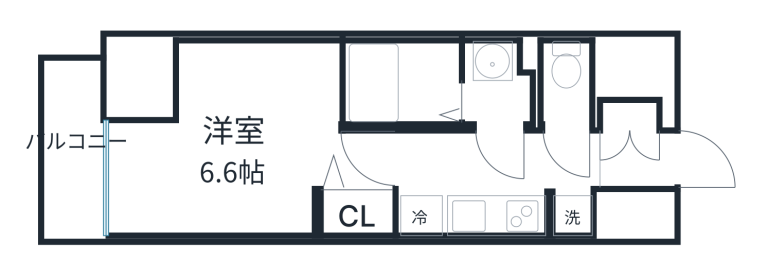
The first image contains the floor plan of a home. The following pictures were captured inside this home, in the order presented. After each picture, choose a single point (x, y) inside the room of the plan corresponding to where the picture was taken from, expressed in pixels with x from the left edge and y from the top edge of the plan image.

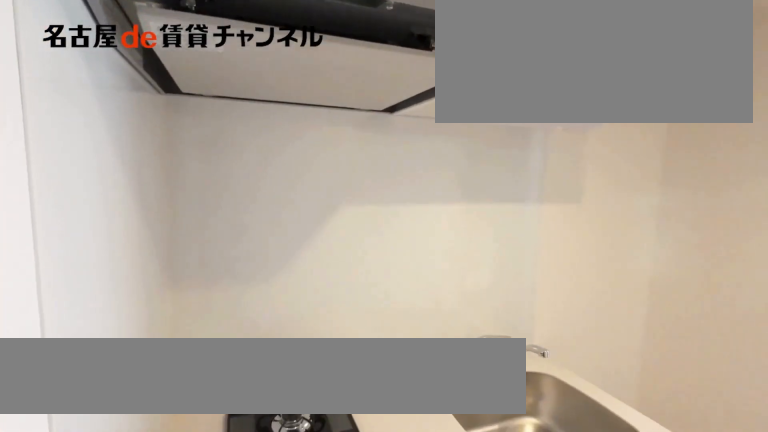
(472, 212)
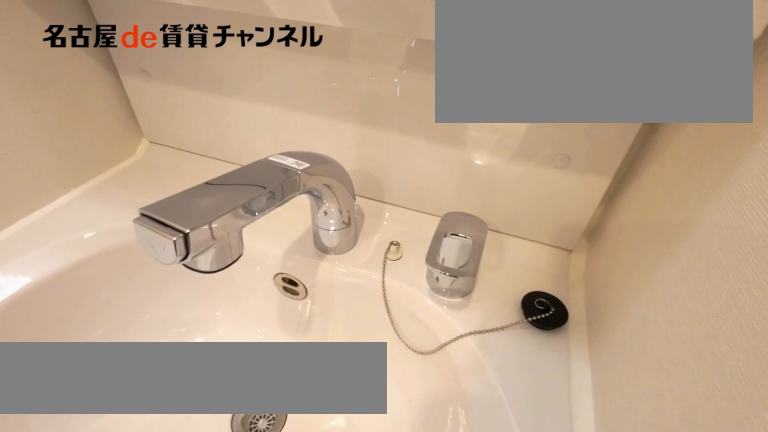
(499, 84)
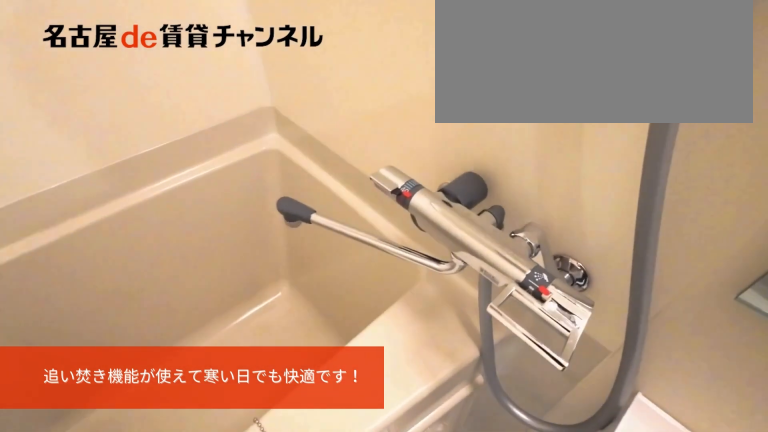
(402, 83)
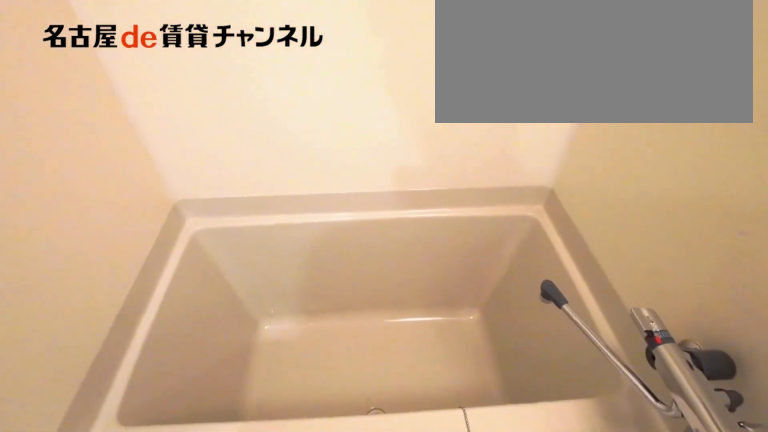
(402, 83)
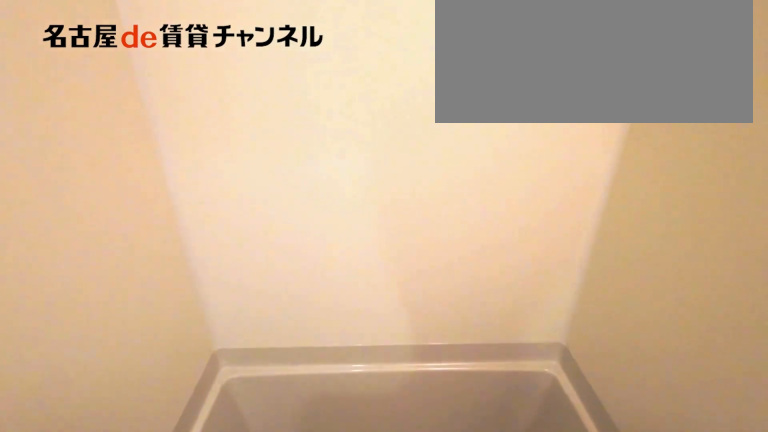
(402, 83)
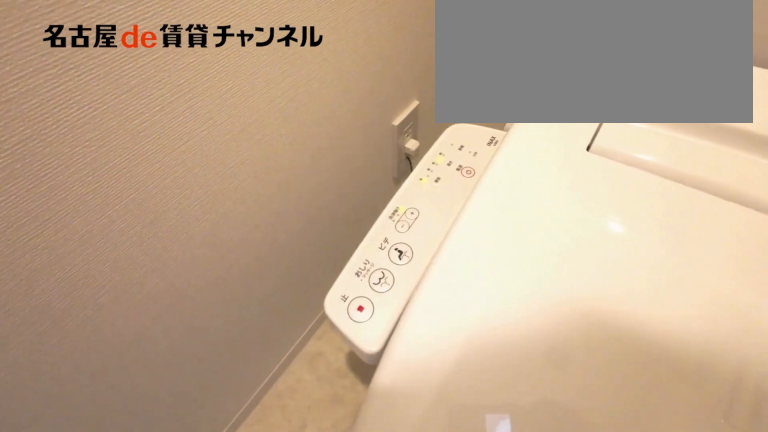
(563, 83)
